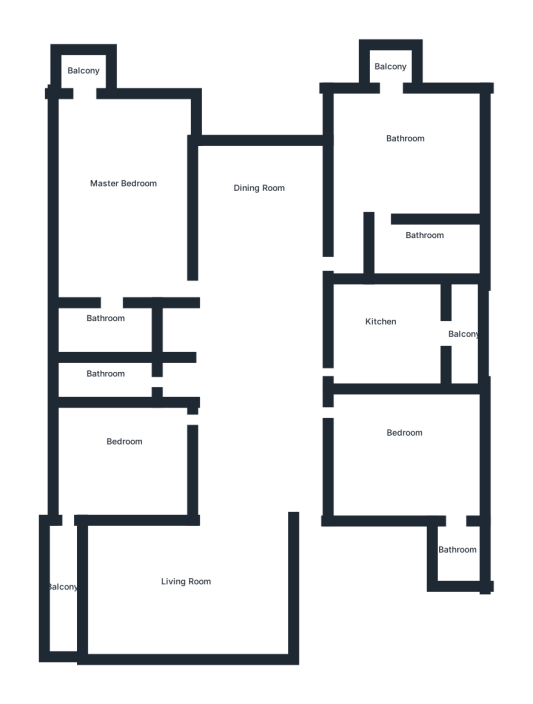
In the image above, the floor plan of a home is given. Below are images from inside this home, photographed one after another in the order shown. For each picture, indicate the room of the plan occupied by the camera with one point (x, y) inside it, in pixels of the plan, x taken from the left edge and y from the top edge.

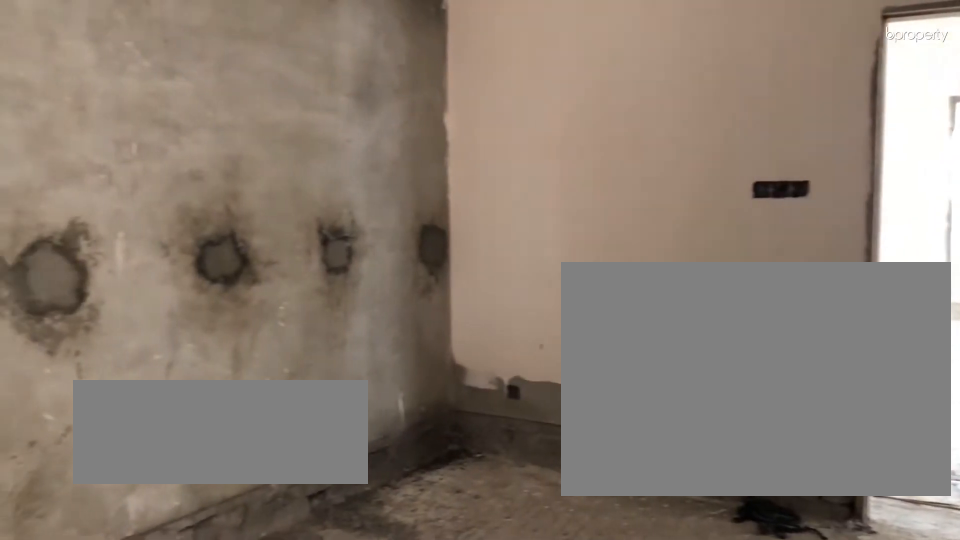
(415, 451)
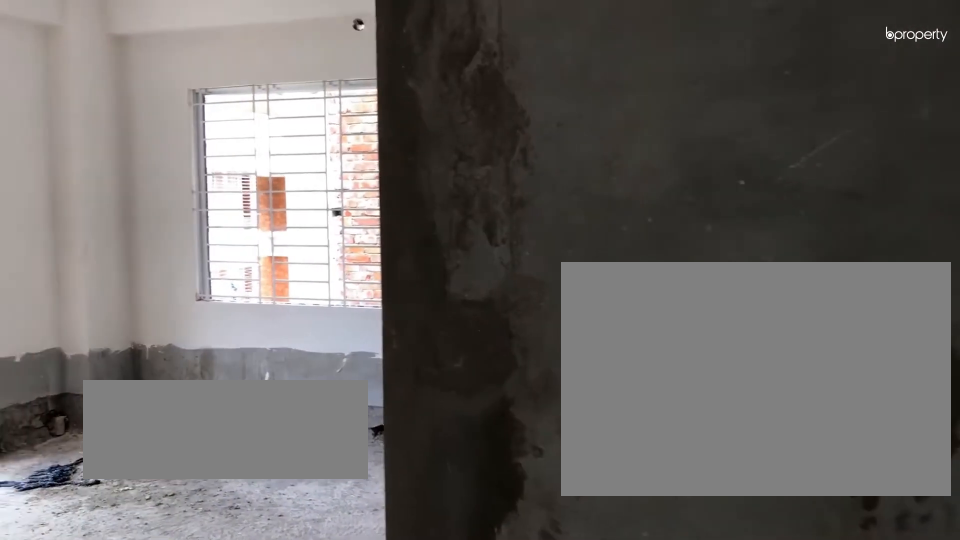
(348, 229)
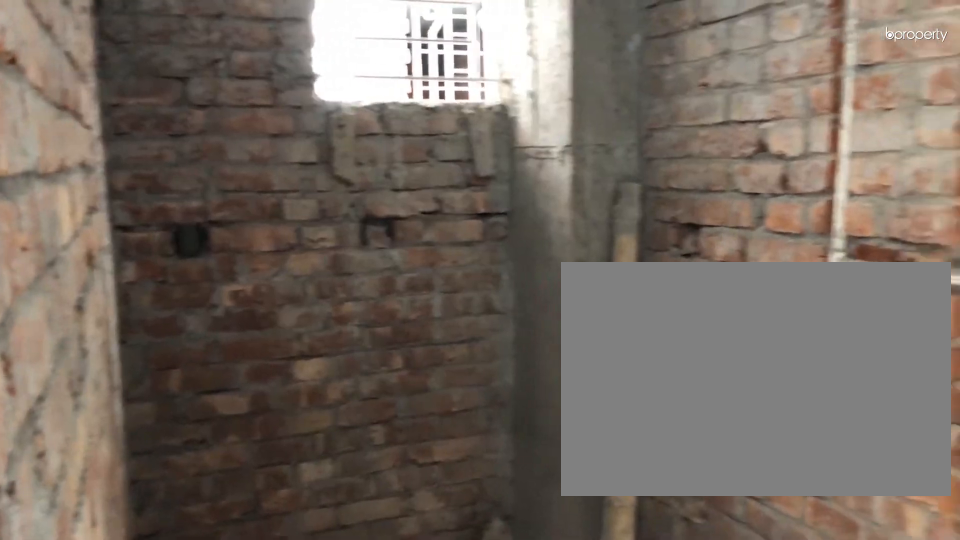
(428, 250)
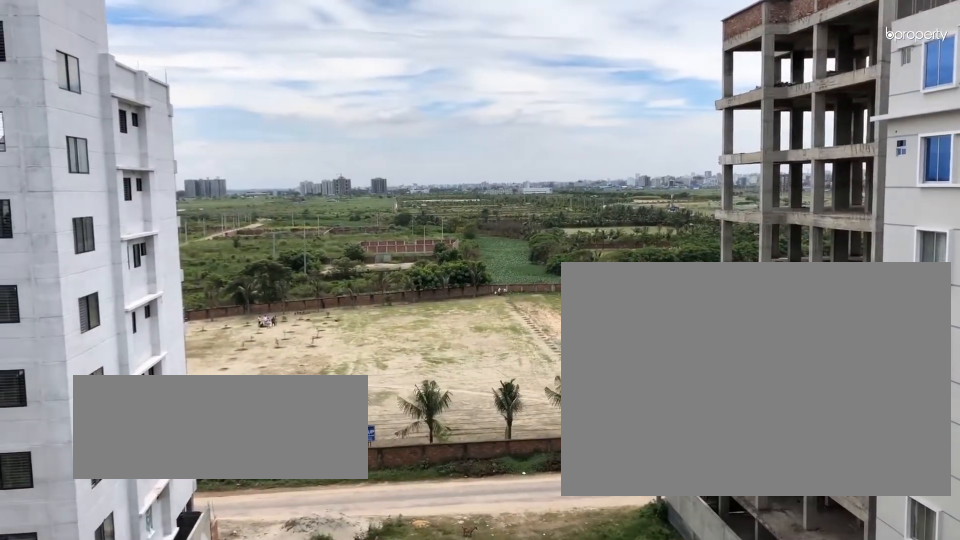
(387, 70)
